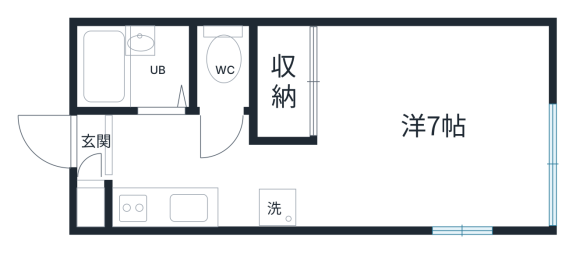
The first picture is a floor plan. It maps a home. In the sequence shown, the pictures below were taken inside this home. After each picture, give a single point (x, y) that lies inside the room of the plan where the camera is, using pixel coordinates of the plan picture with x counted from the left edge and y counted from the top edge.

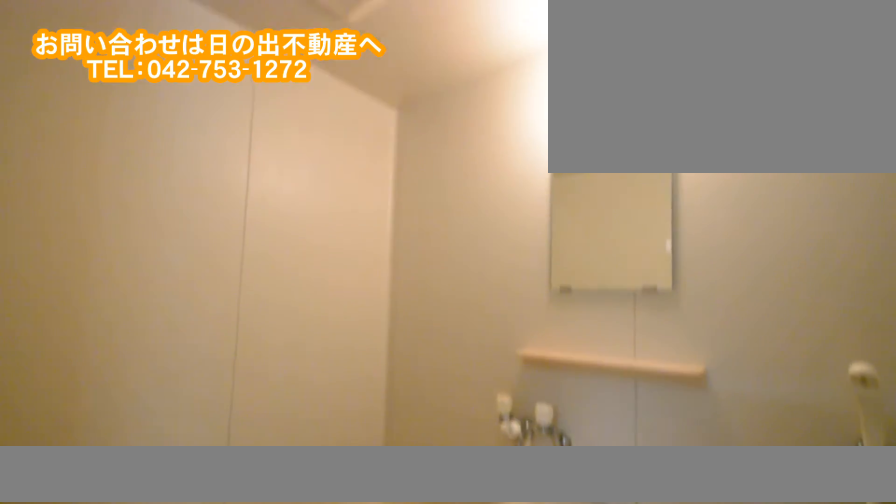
(128, 75)
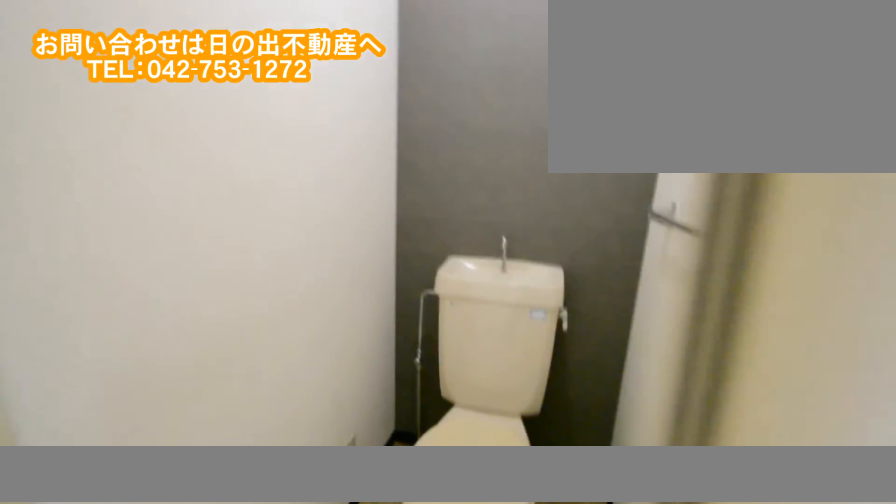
(217, 72)
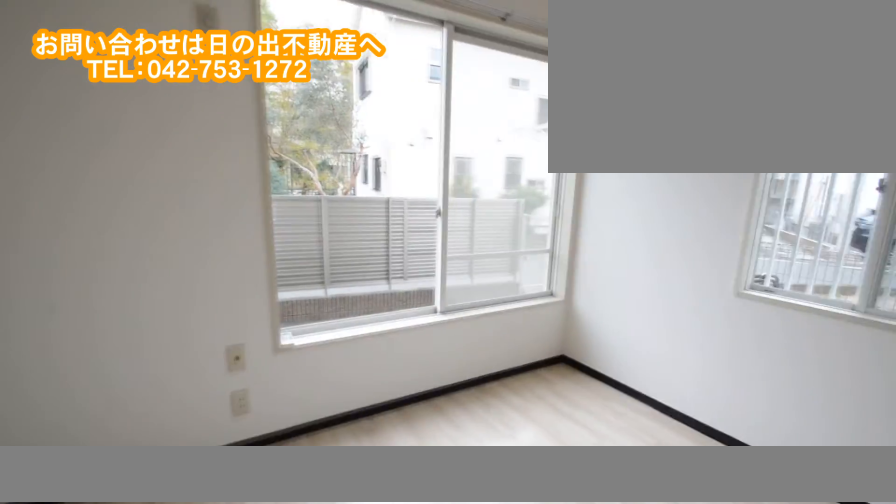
(440, 81)
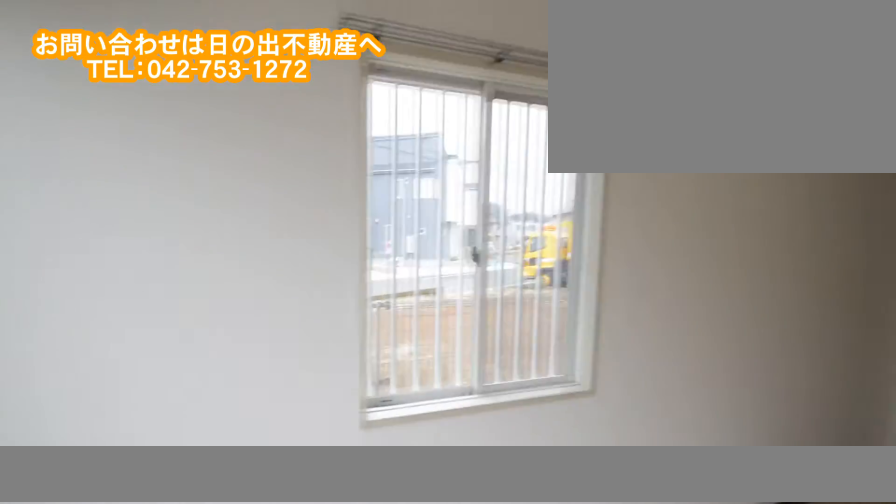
(440, 81)
